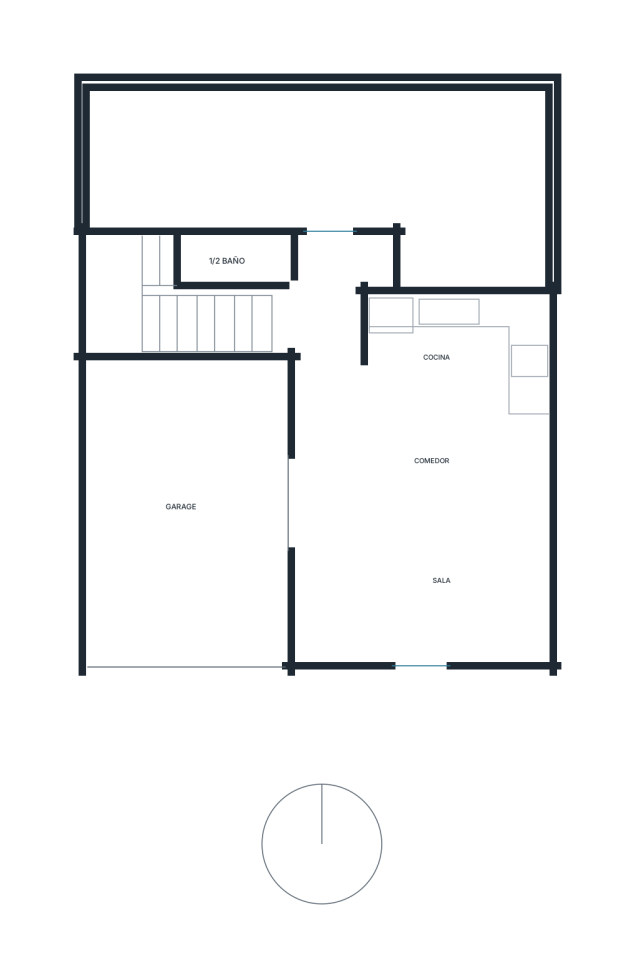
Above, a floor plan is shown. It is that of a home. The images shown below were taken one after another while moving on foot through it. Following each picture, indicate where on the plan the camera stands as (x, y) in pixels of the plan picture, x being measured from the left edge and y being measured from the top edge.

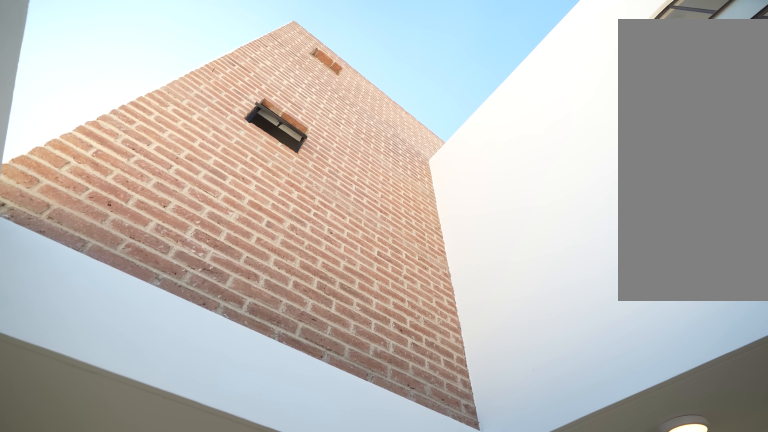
(249, 609)
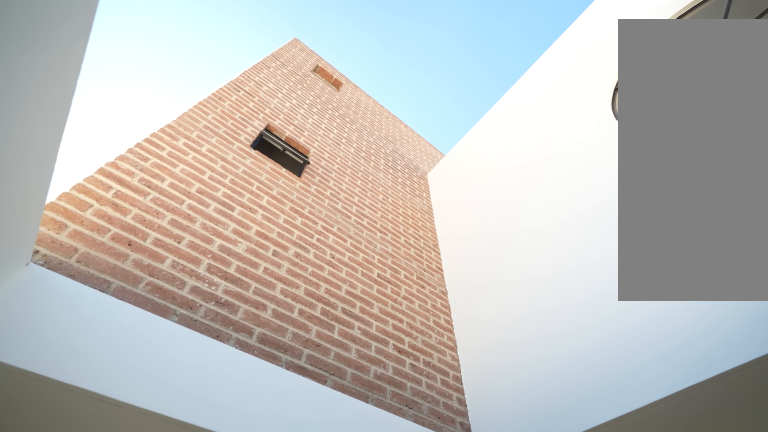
(249, 610)
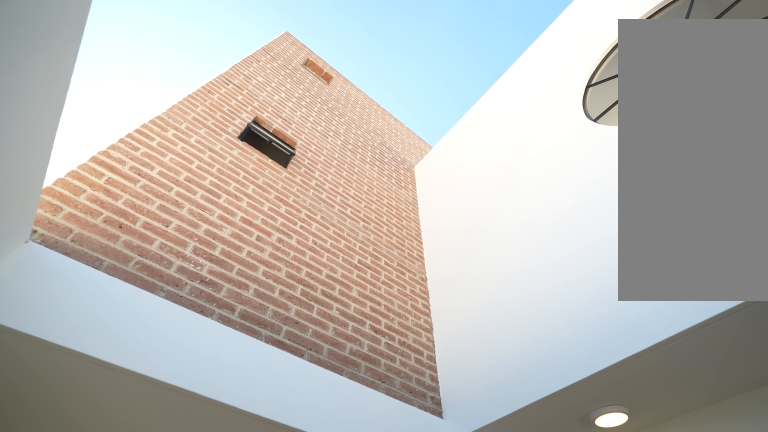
(249, 609)
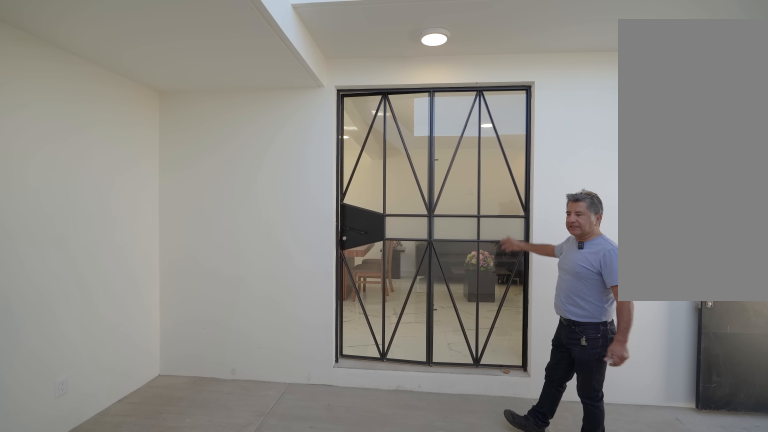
(124, 479)
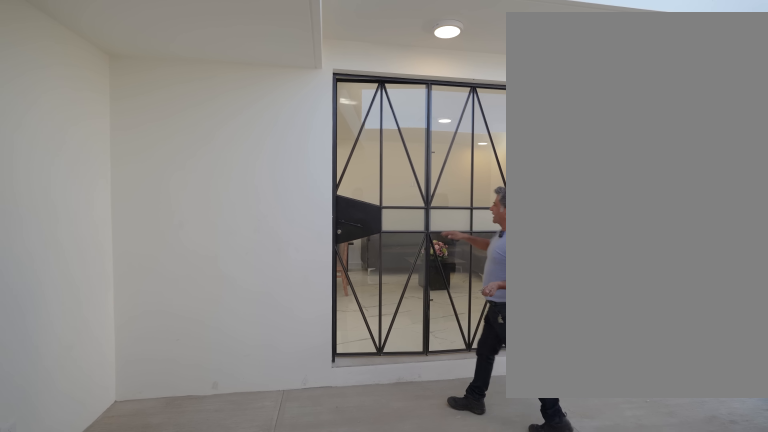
(126, 480)
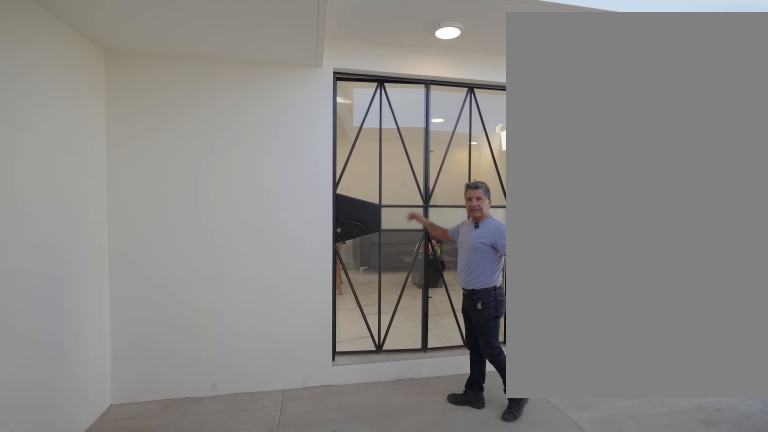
(126, 480)
